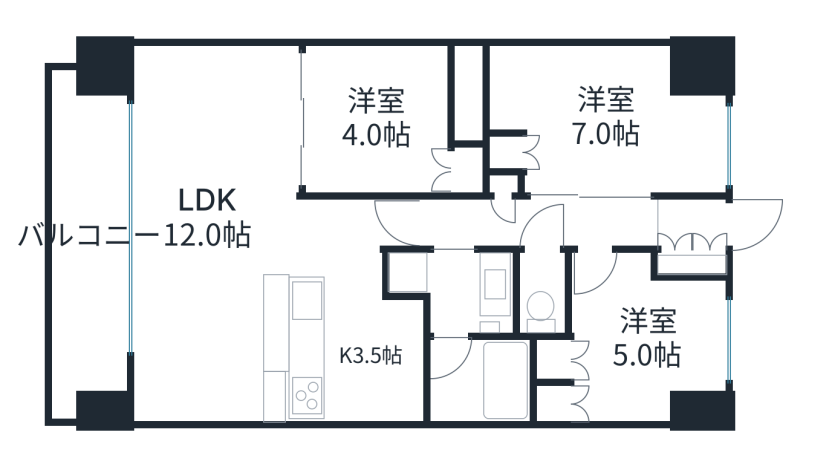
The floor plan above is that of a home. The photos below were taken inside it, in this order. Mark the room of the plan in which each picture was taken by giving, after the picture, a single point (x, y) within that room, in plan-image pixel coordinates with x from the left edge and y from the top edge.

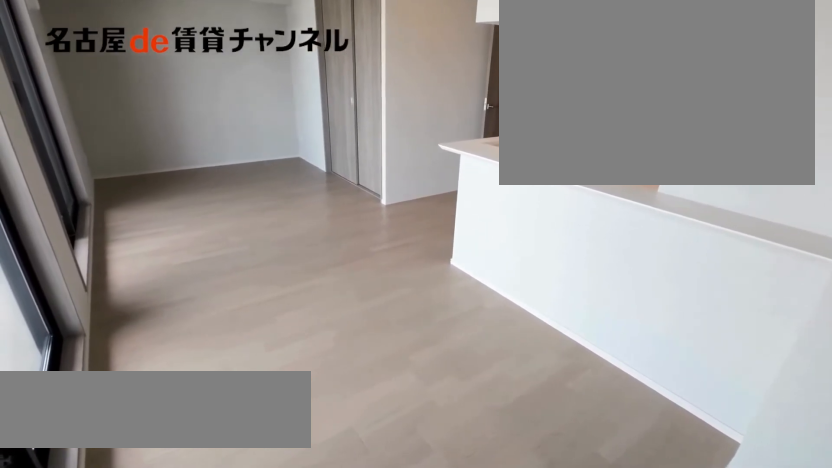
(208, 222)
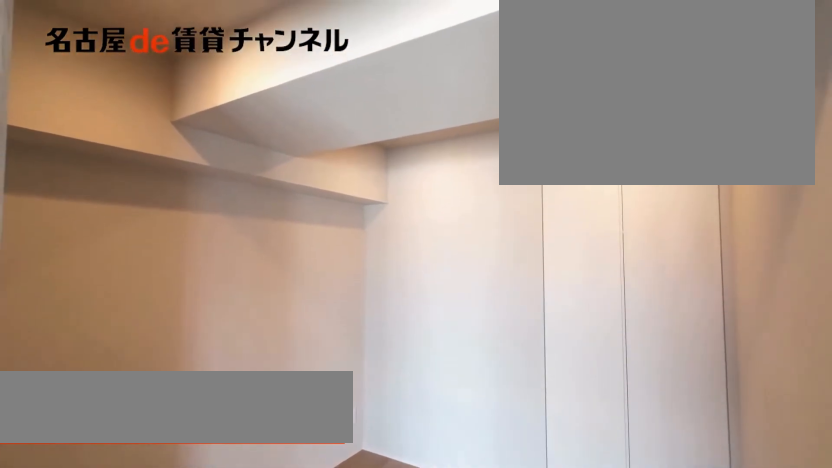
(376, 123)
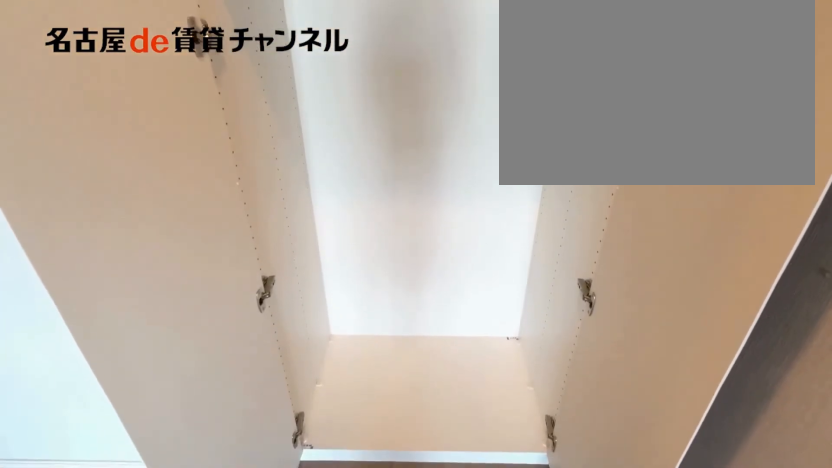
(470, 171)
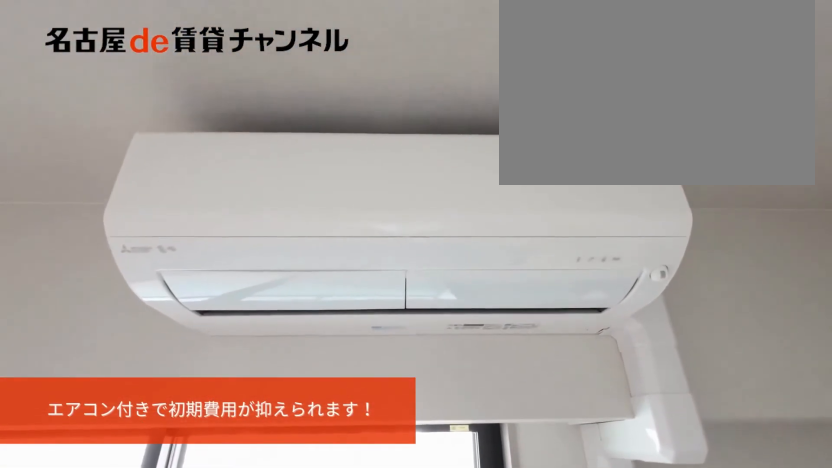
(208, 222)
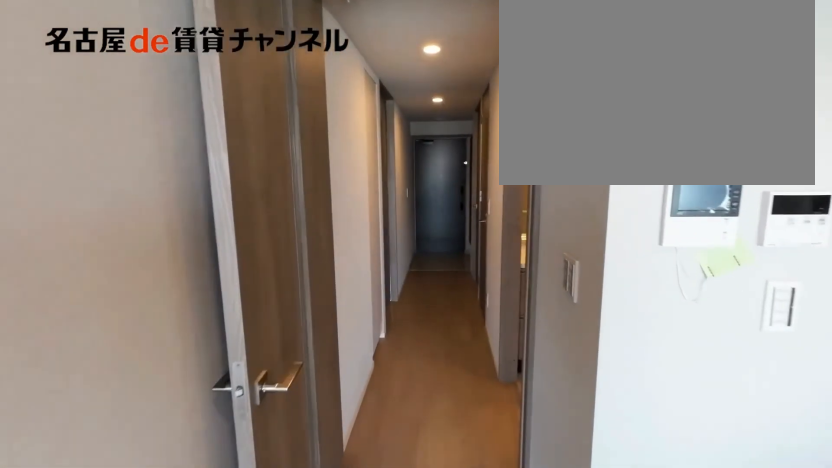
(208, 222)
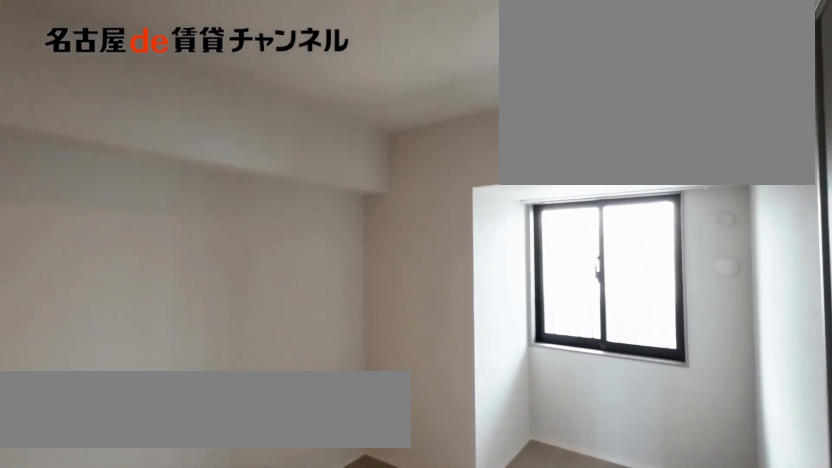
(605, 117)
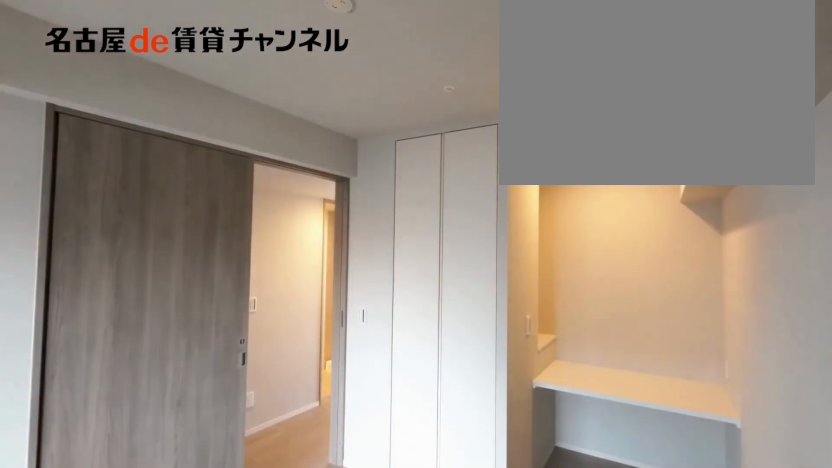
(605, 117)
